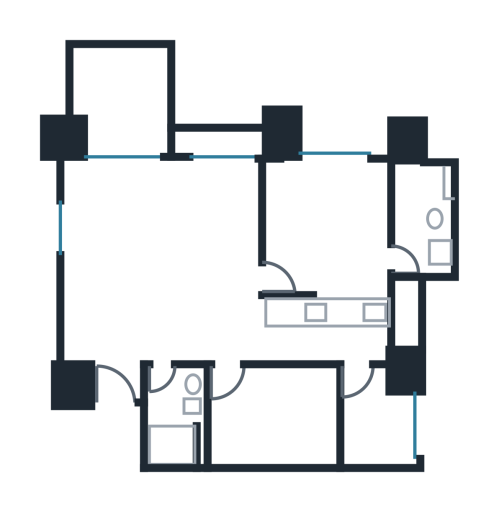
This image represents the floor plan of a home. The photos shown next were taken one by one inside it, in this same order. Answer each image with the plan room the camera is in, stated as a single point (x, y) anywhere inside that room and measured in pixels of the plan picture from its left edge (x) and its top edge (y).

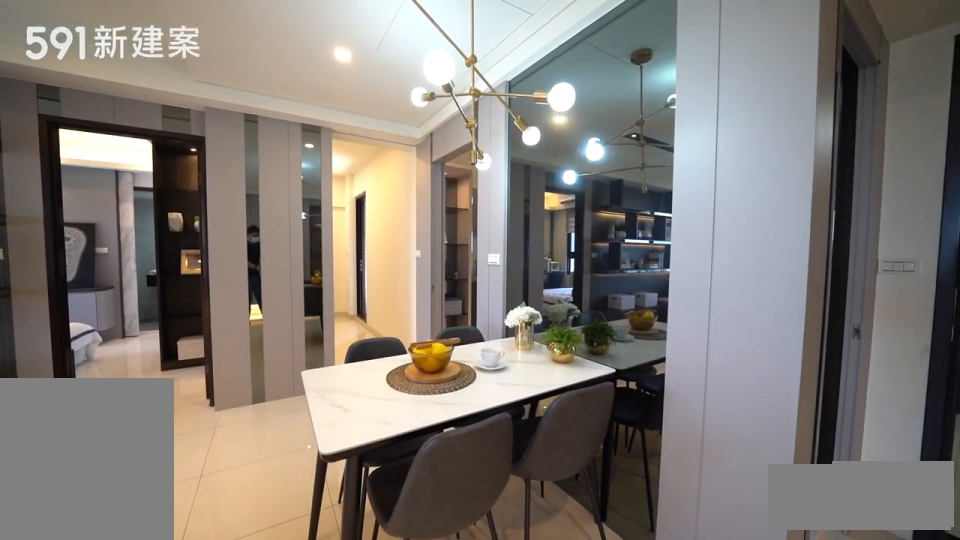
(133, 331)
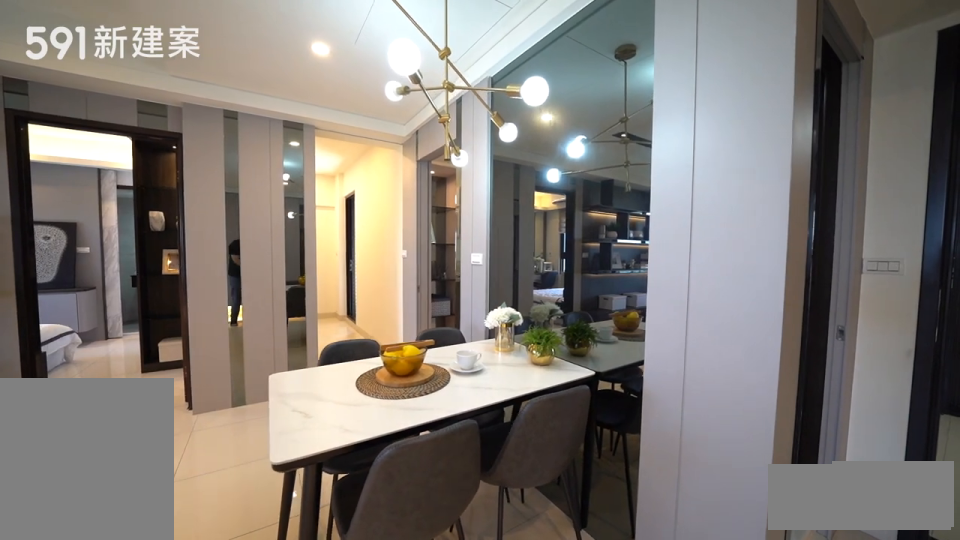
(133, 331)
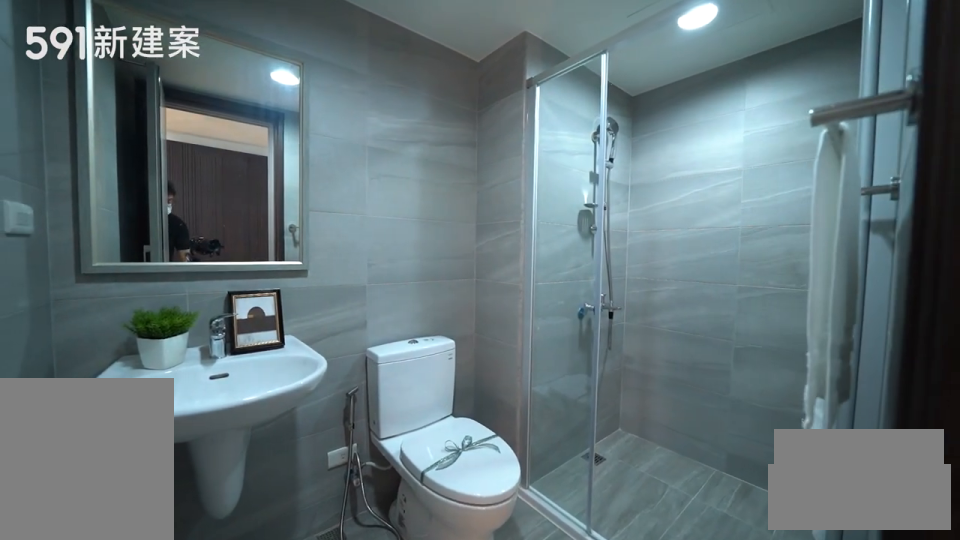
(173, 416)
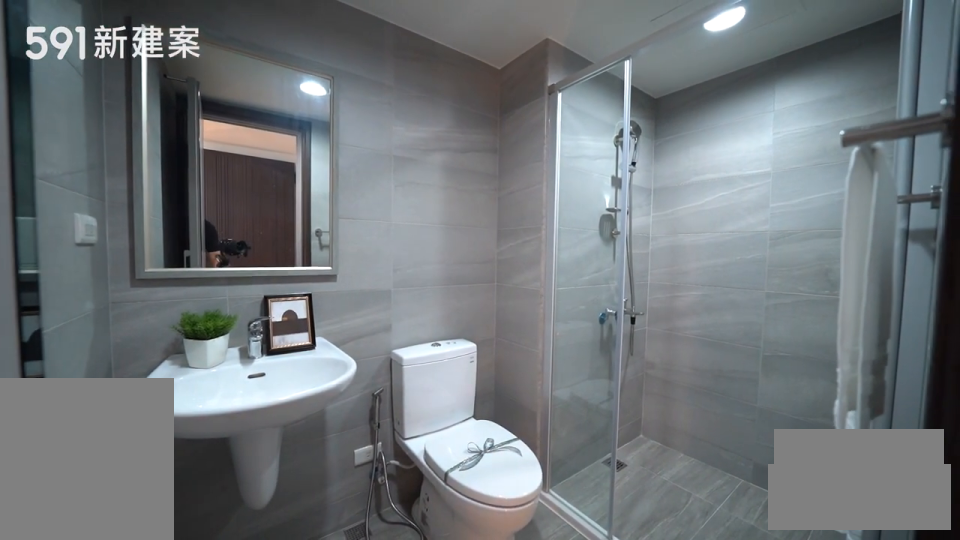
(173, 416)
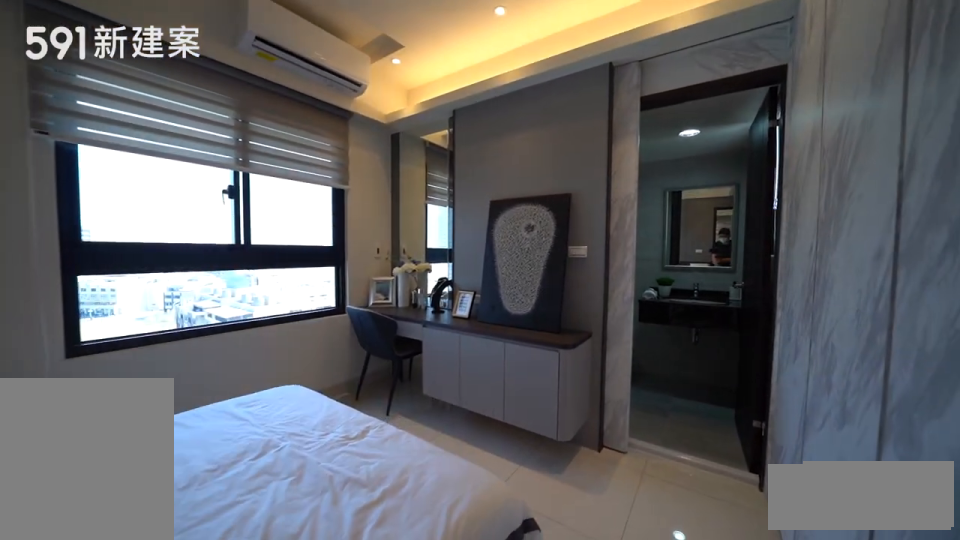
(329, 227)
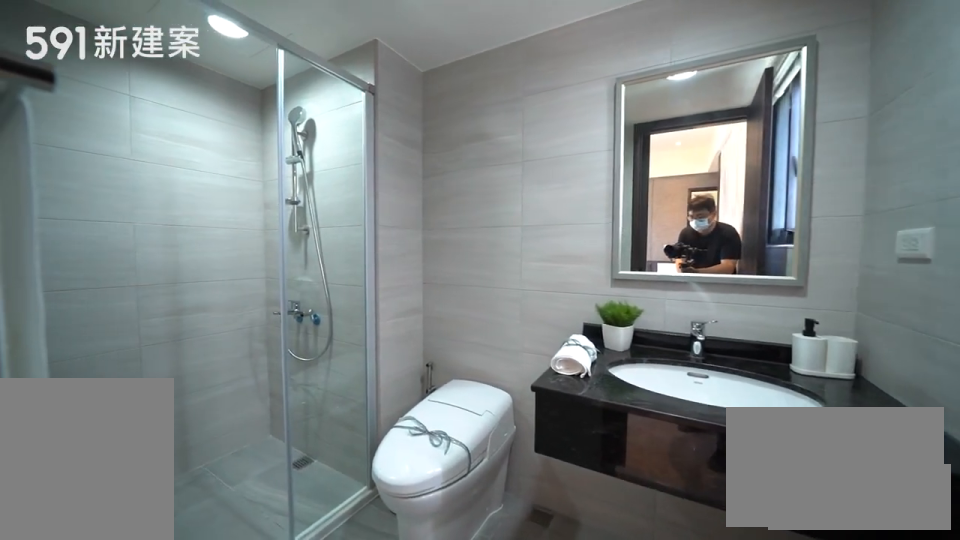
(423, 216)
